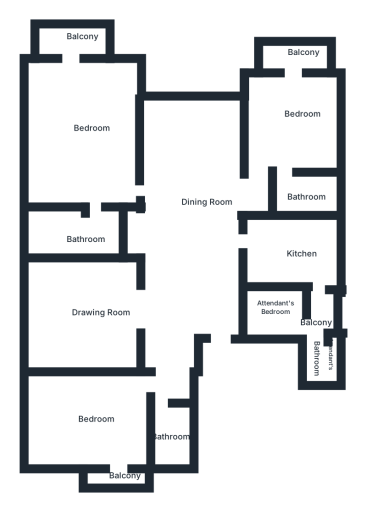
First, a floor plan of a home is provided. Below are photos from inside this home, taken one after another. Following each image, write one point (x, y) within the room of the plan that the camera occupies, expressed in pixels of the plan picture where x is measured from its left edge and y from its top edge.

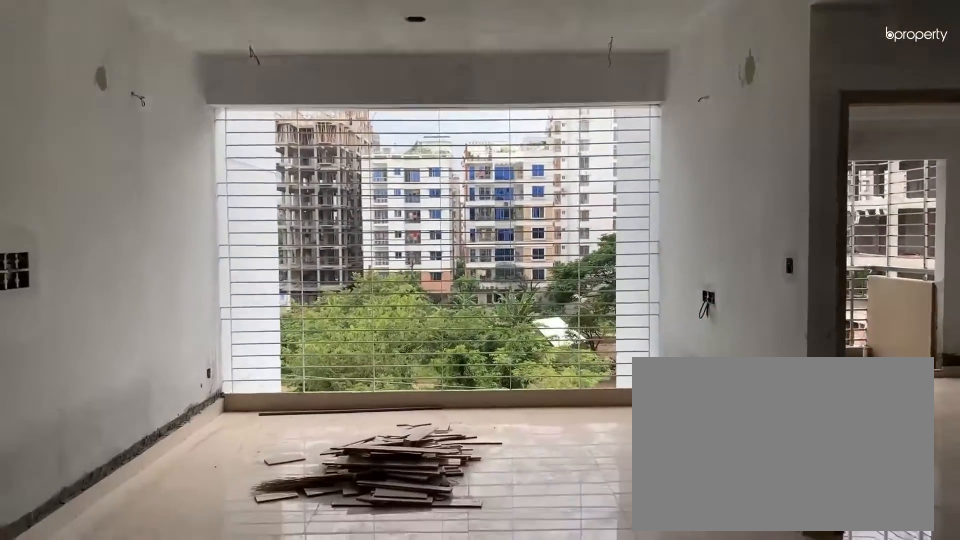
(196, 224)
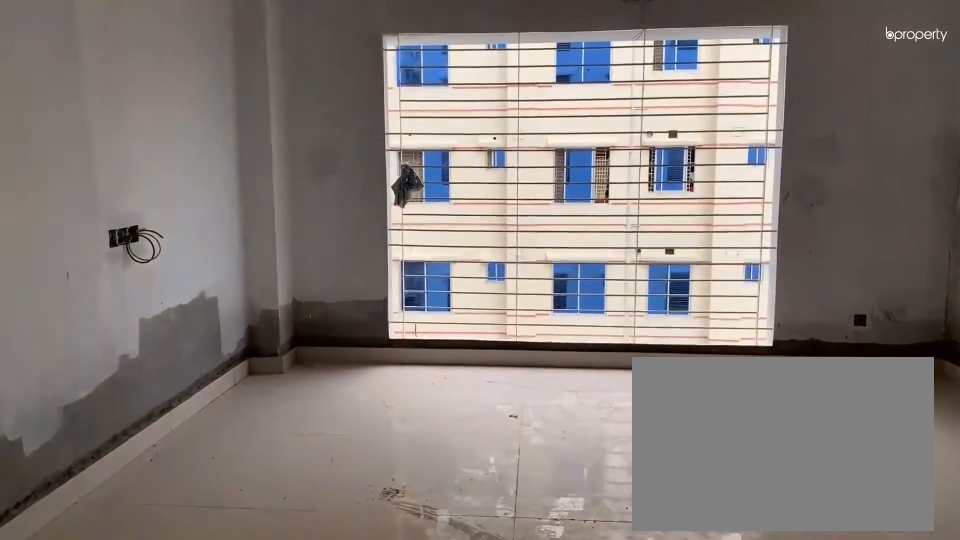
(78, 313)
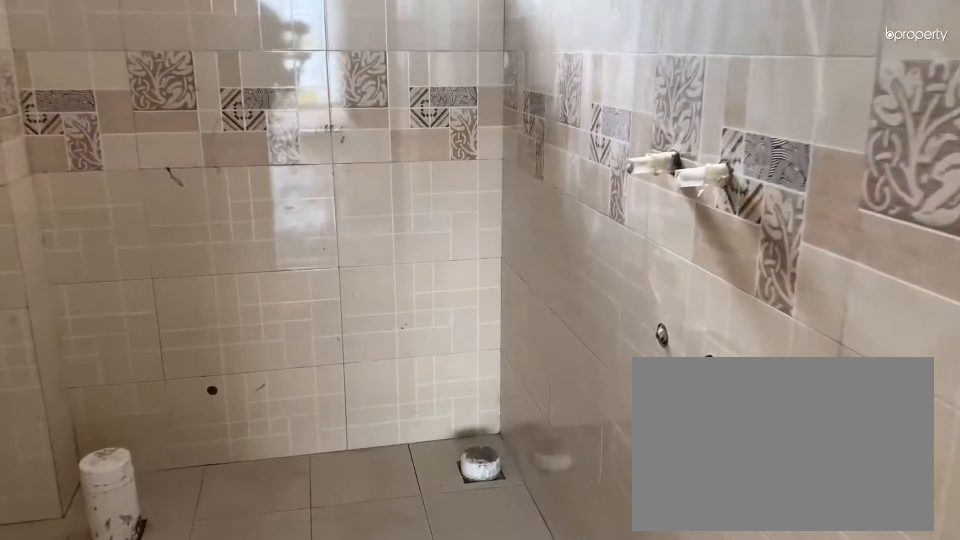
(162, 433)
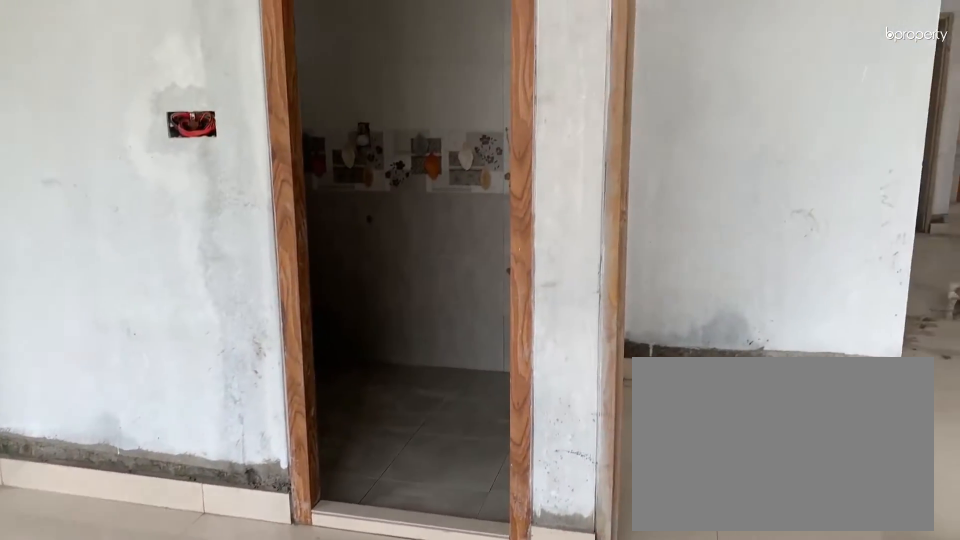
(293, 128)
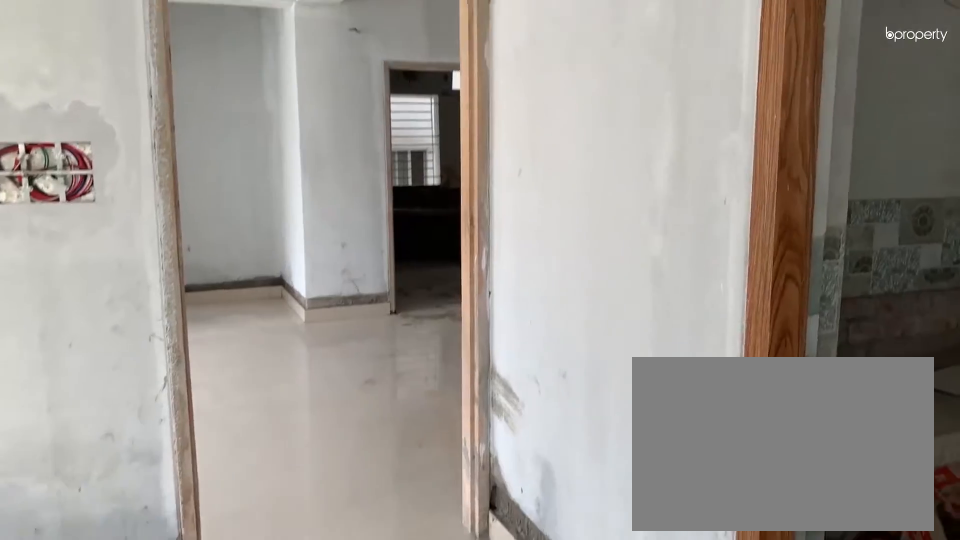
(92, 143)
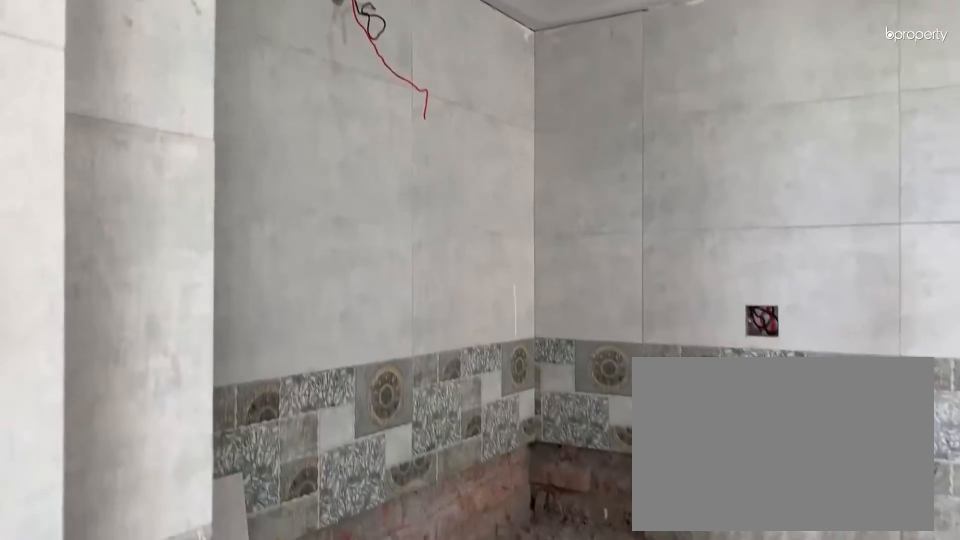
(75, 235)
